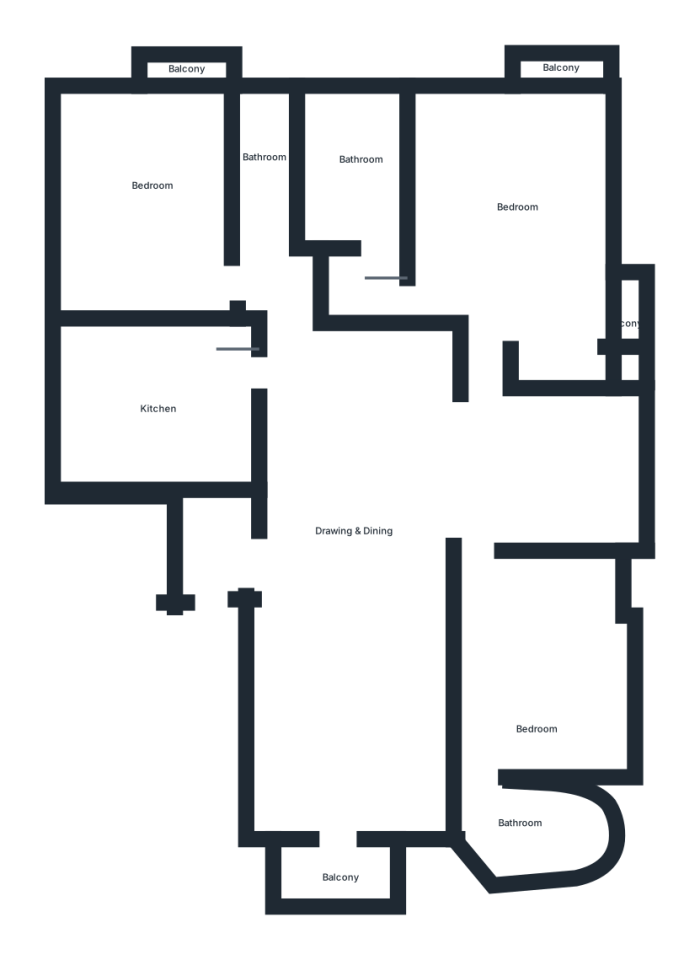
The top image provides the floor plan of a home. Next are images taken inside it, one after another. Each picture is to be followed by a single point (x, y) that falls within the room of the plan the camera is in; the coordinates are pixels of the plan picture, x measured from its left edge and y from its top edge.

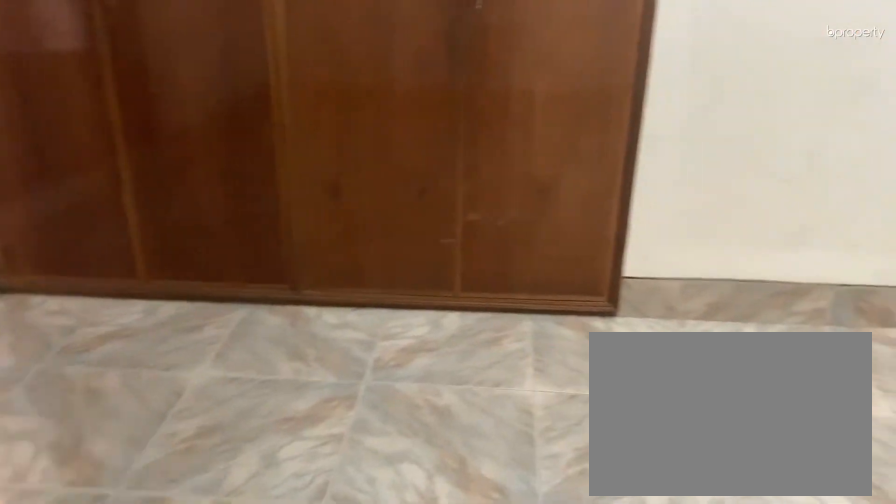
(518, 209)
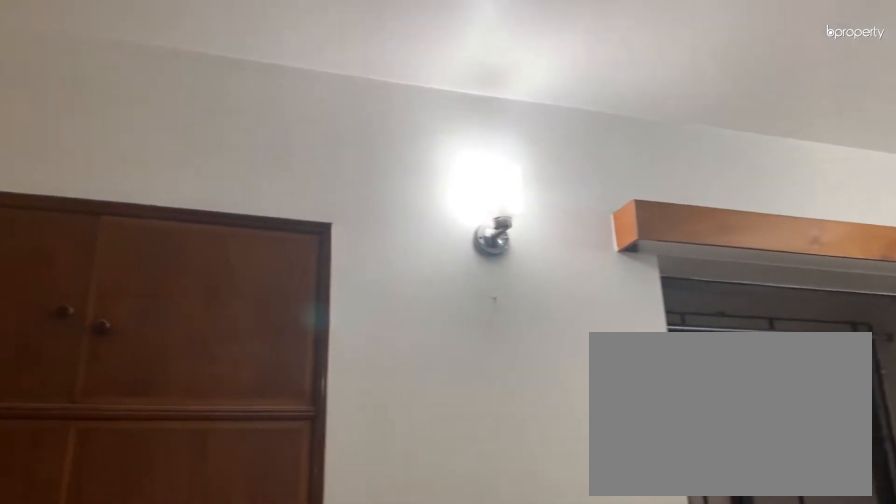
(518, 209)
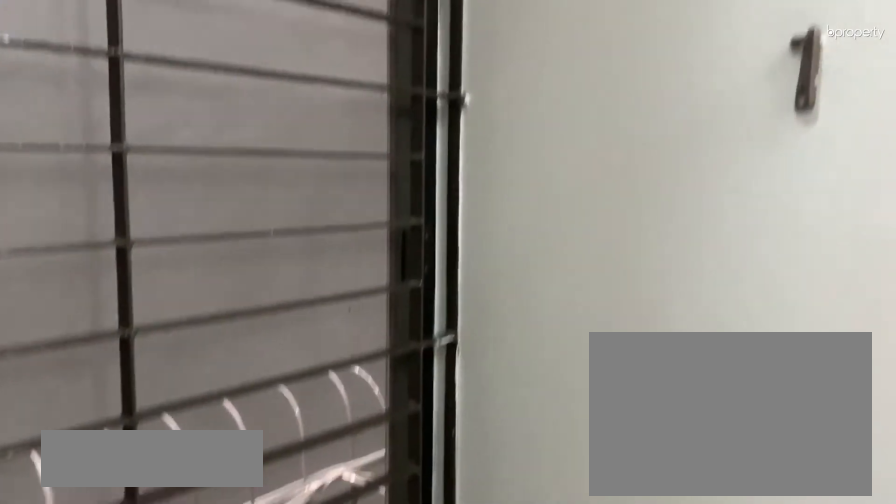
(635, 323)
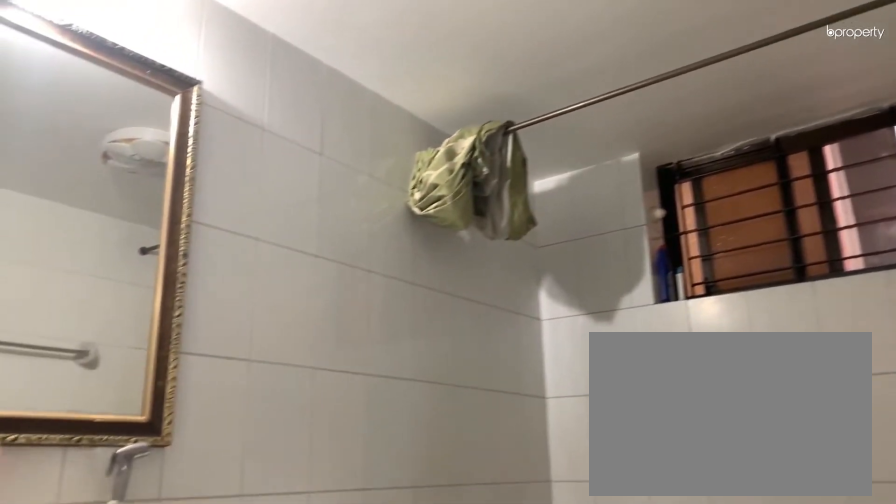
(357, 169)
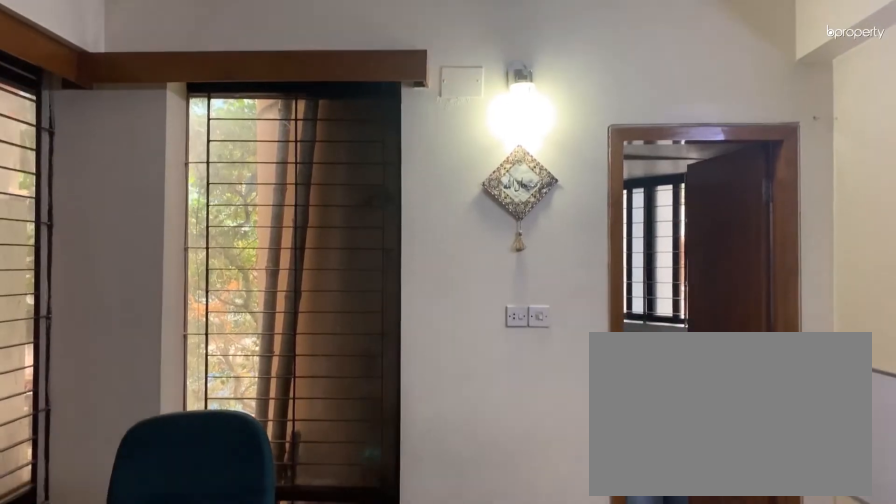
(538, 682)
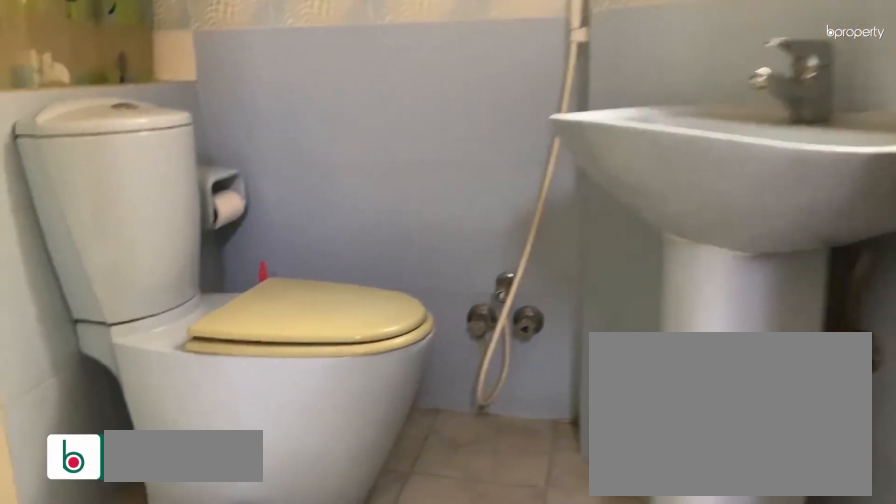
(538, 832)
